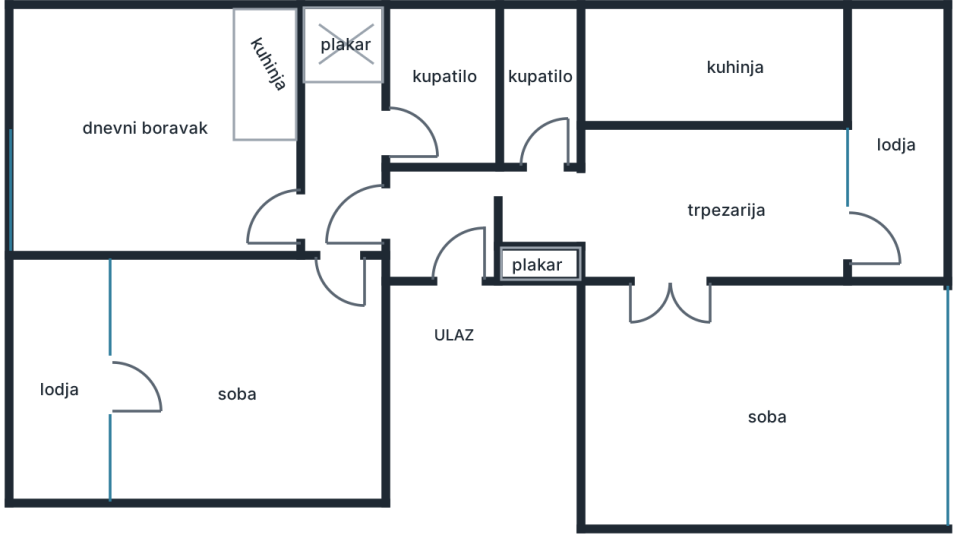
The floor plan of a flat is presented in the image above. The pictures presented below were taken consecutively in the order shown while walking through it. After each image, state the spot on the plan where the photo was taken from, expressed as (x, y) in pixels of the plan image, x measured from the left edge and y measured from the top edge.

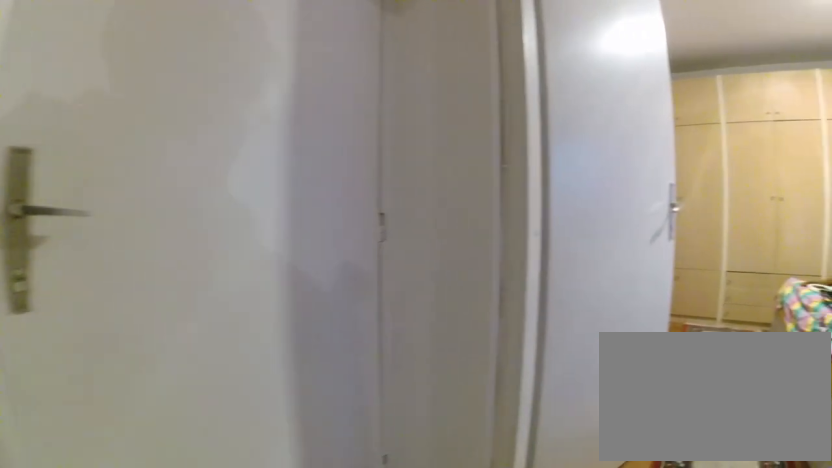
(312, 197)
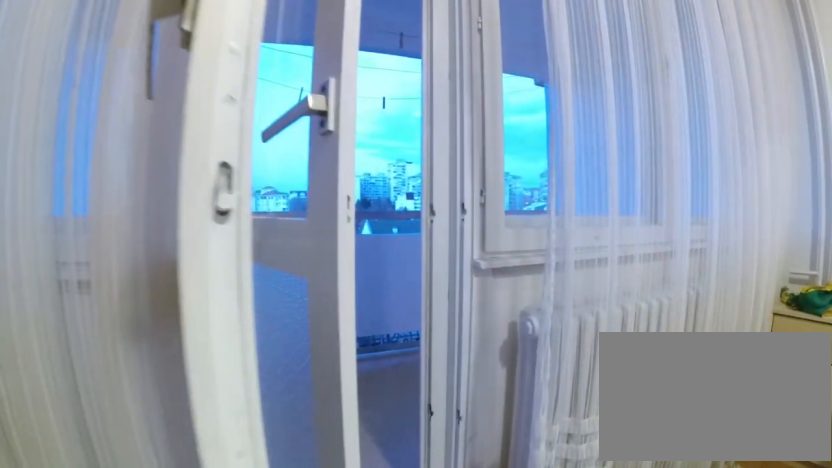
(236, 410)
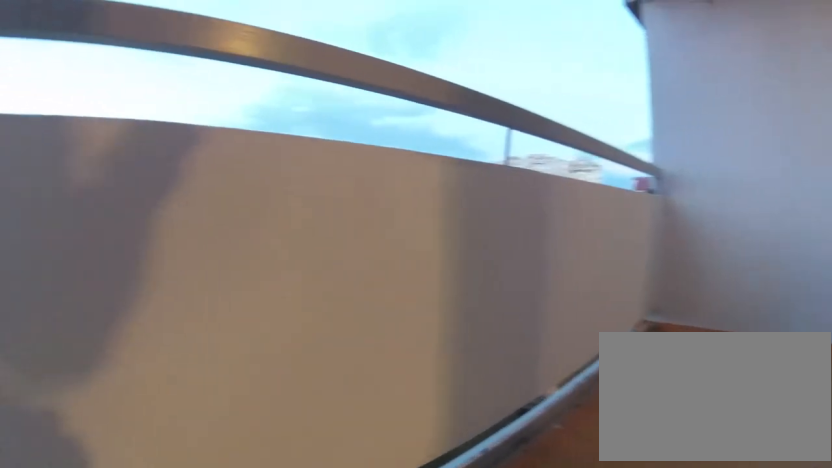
(74, 452)
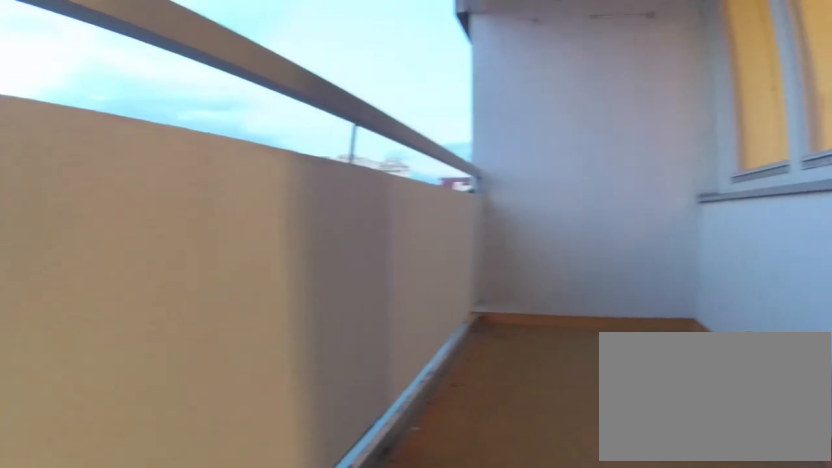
(64, 453)
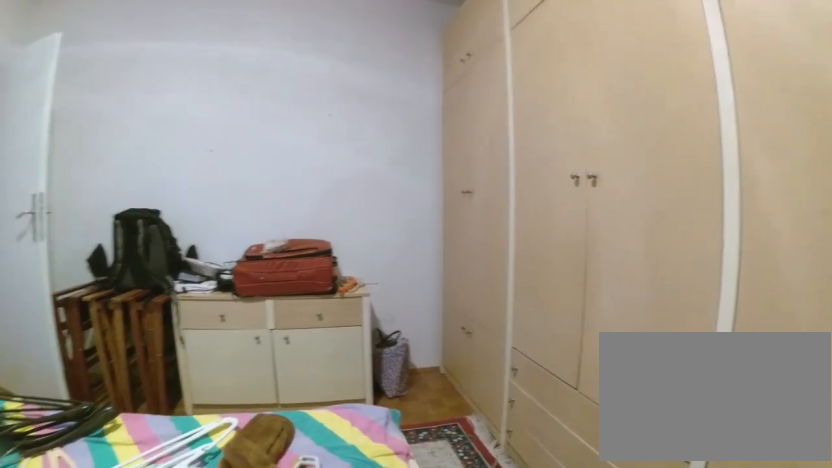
(183, 412)
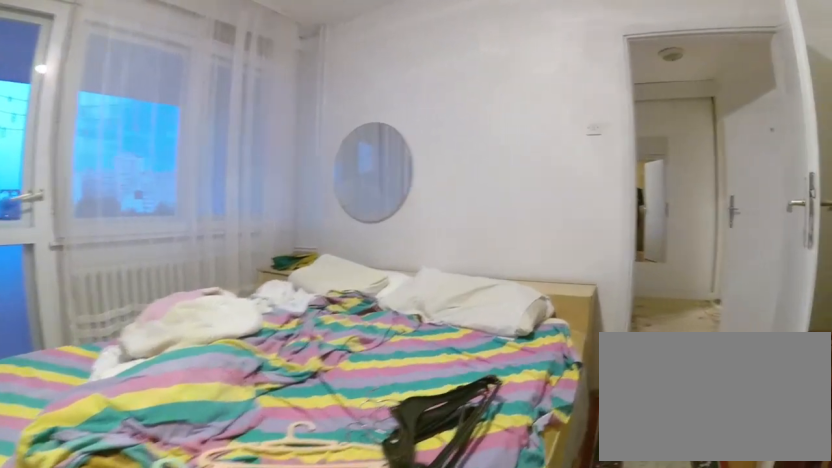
(324, 451)
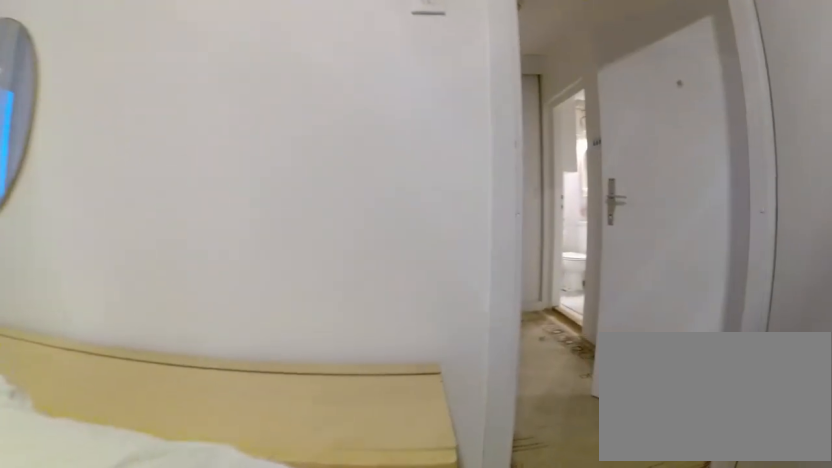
(326, 385)
